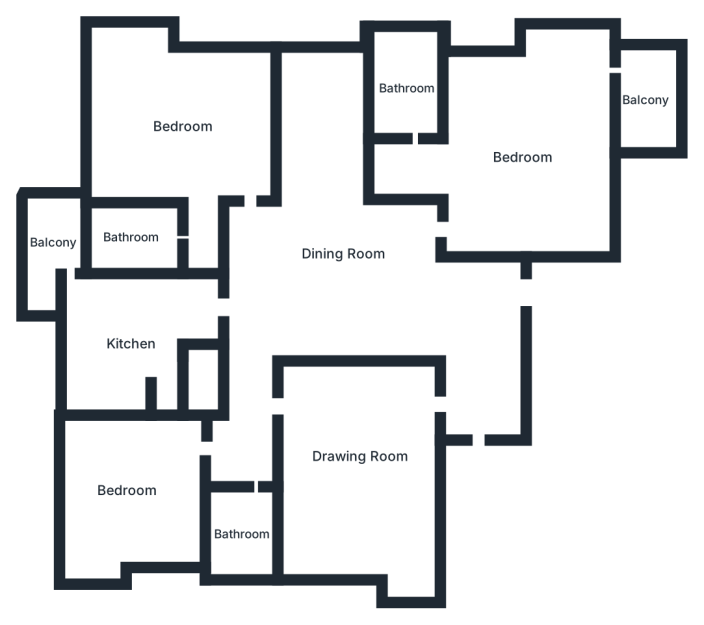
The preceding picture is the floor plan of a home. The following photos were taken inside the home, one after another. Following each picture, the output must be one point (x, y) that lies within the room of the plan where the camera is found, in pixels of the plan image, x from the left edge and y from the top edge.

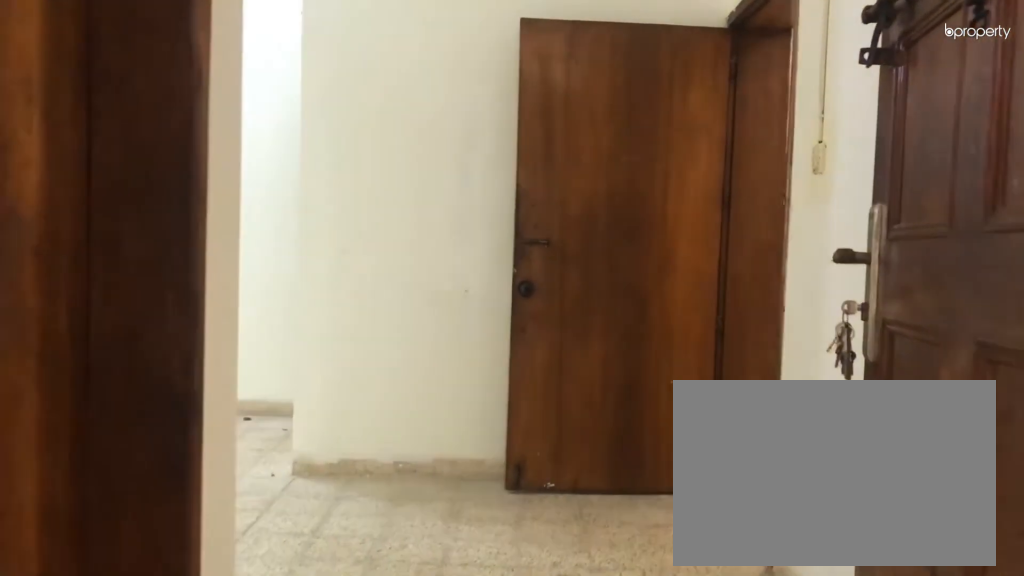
(478, 382)
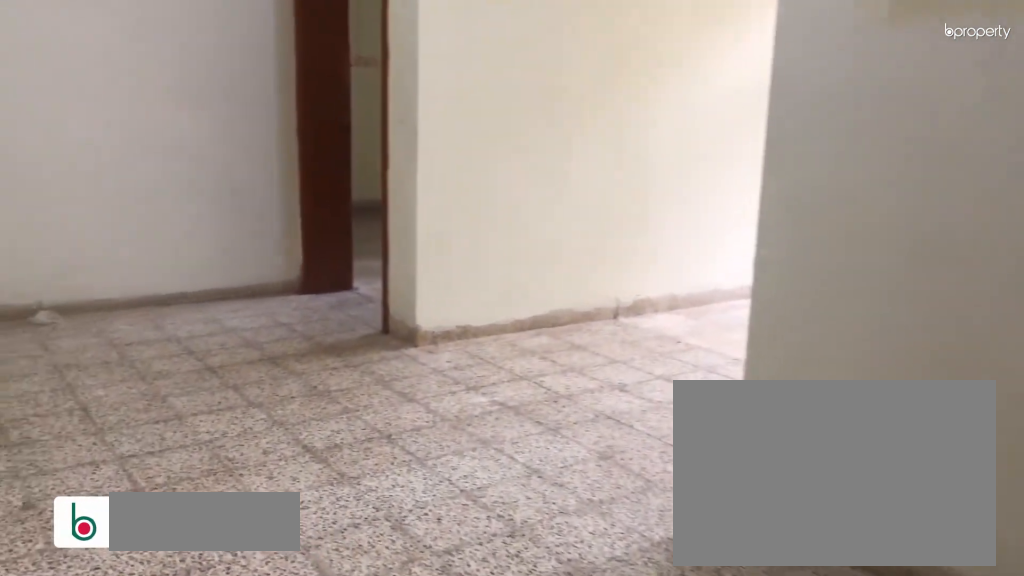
(337, 251)
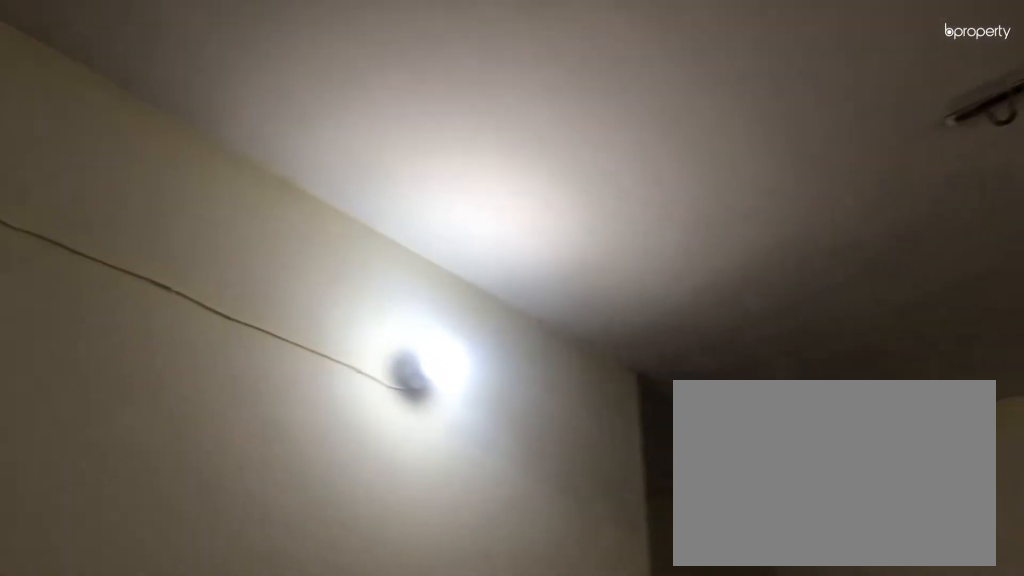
(337, 251)
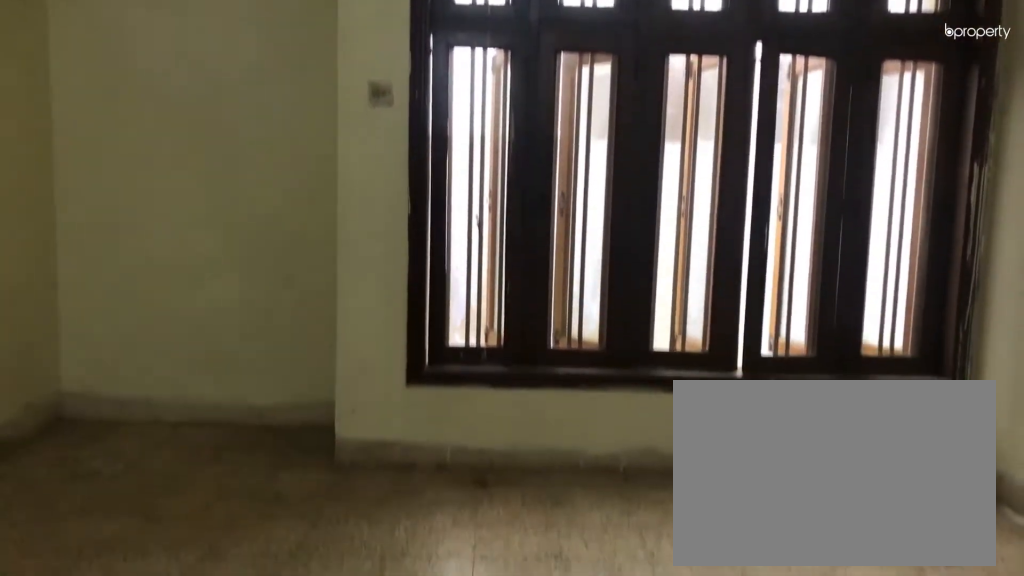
(360, 457)
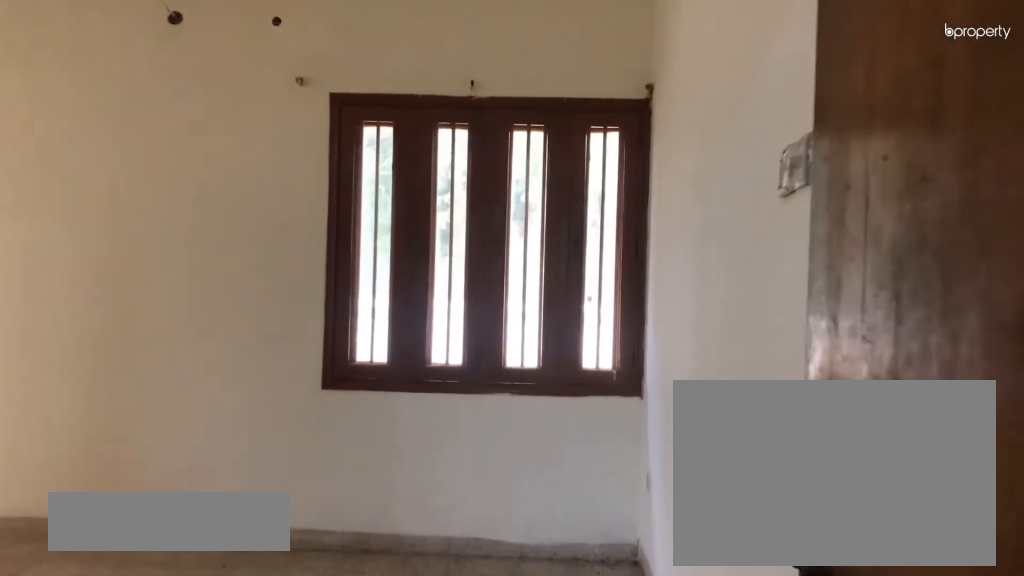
(520, 159)
